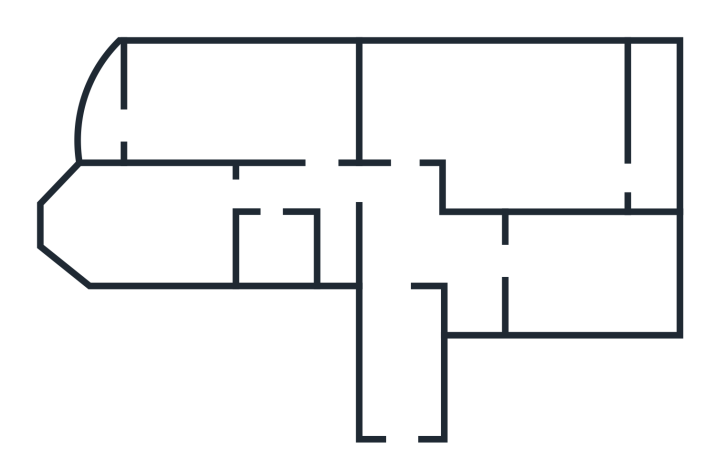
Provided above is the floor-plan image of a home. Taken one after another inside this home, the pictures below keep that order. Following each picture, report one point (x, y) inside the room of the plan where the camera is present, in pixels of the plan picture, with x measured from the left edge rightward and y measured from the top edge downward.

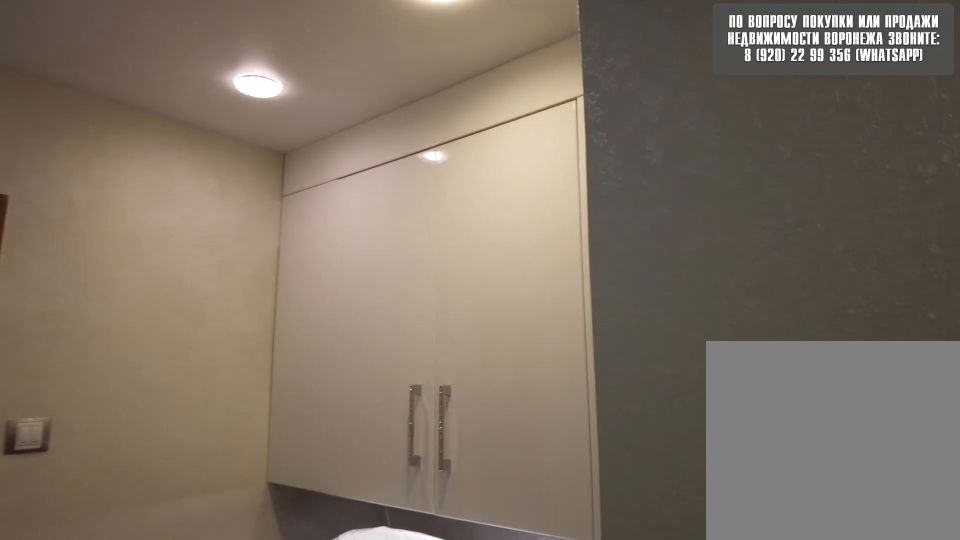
(481, 263)
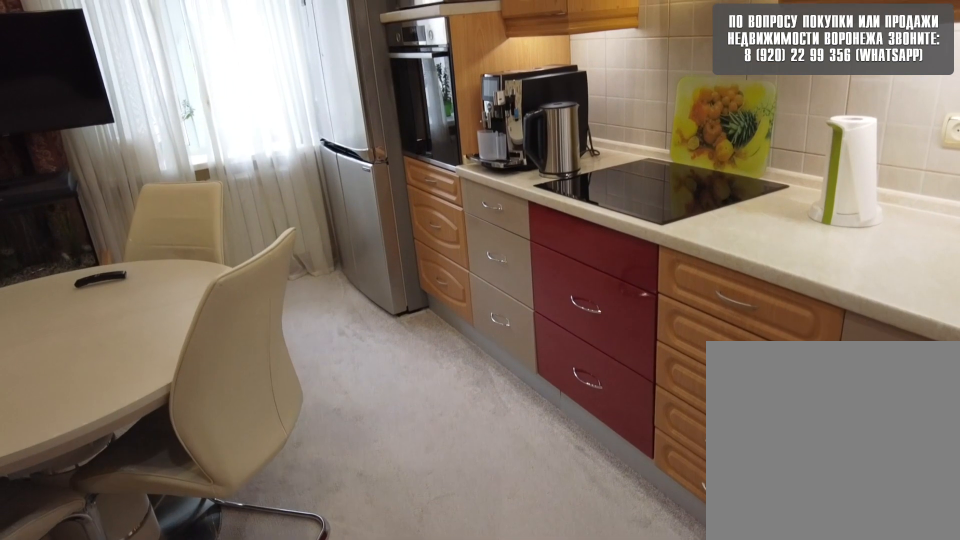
(563, 274)
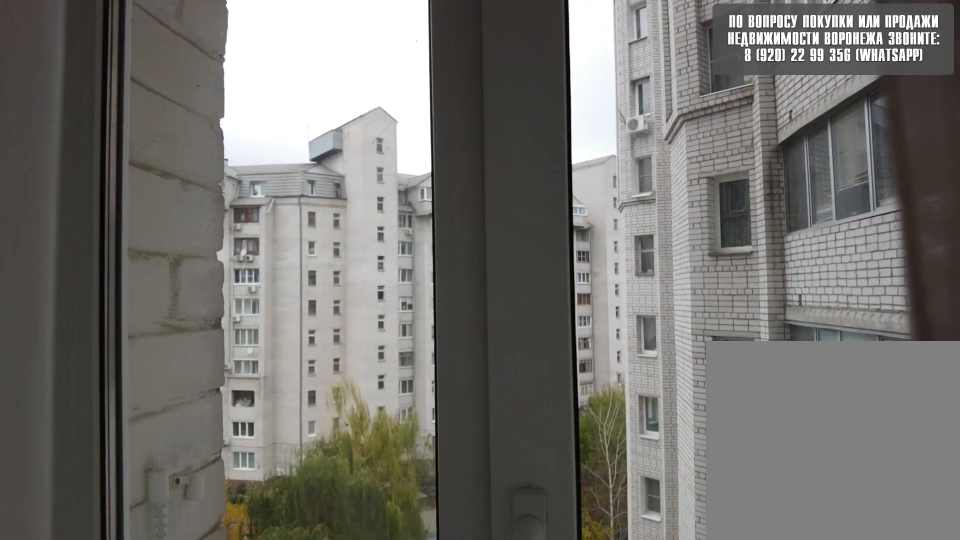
(563, 274)
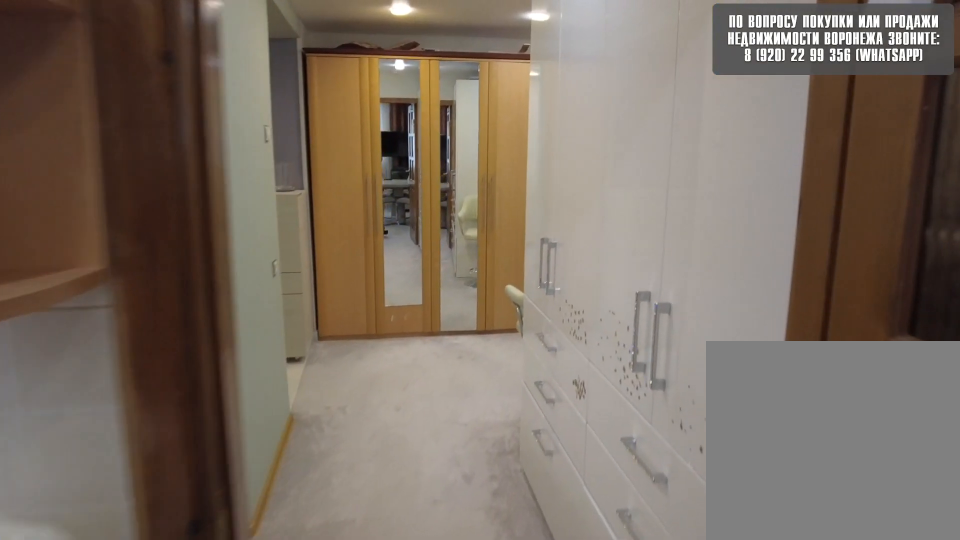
(485, 274)
